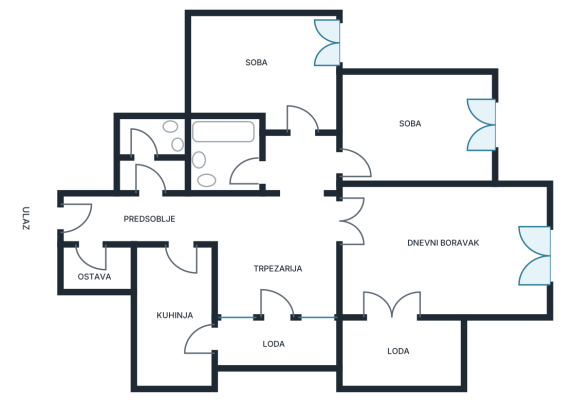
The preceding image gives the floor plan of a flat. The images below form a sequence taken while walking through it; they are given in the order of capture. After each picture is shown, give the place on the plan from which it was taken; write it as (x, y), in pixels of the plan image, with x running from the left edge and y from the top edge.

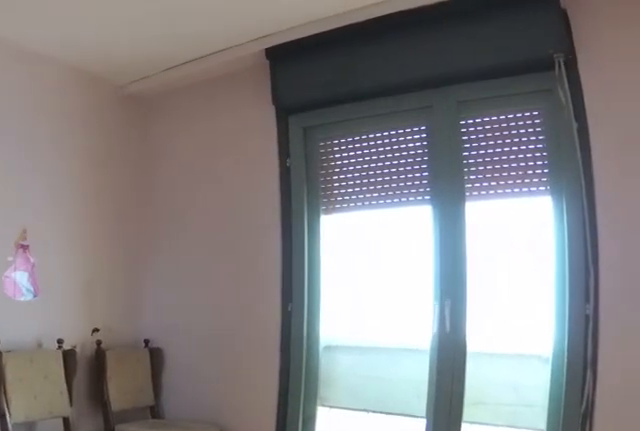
(347, 177)
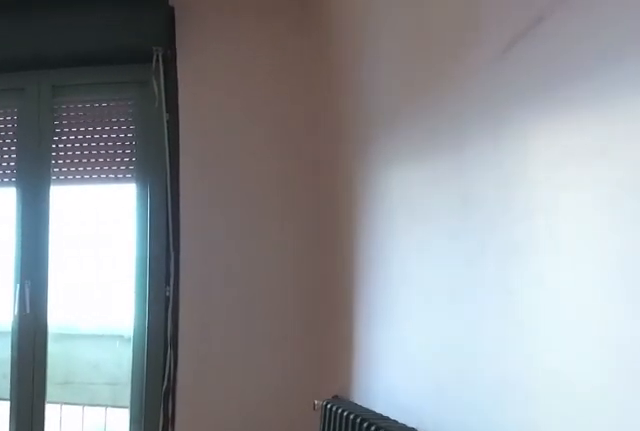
(377, 166)
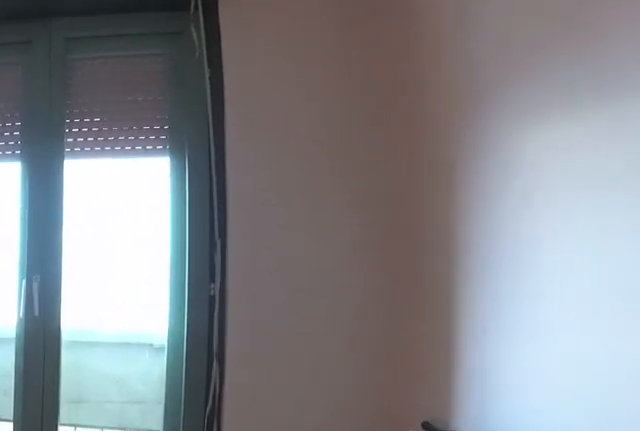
(401, 161)
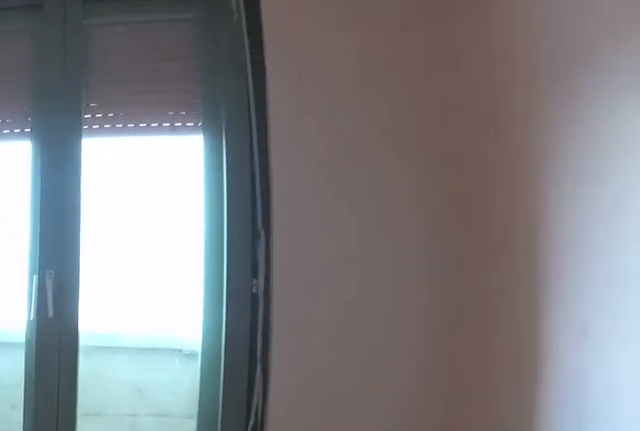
(412, 158)
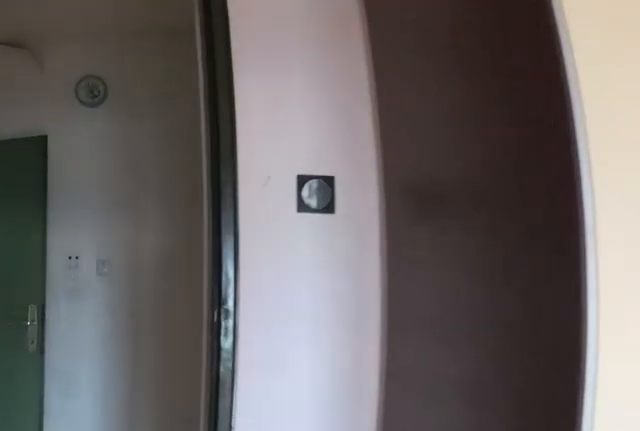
(427, 147)
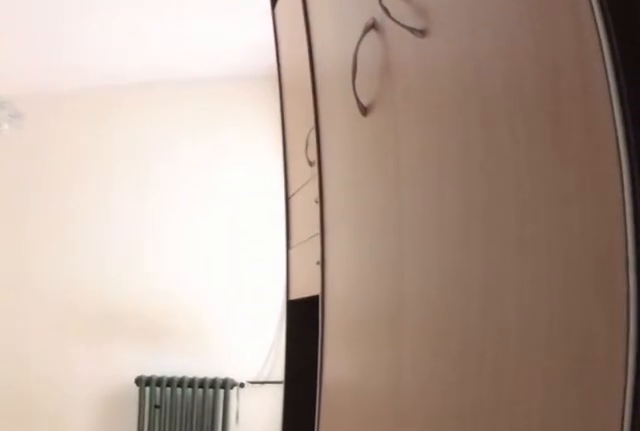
(303, 176)
